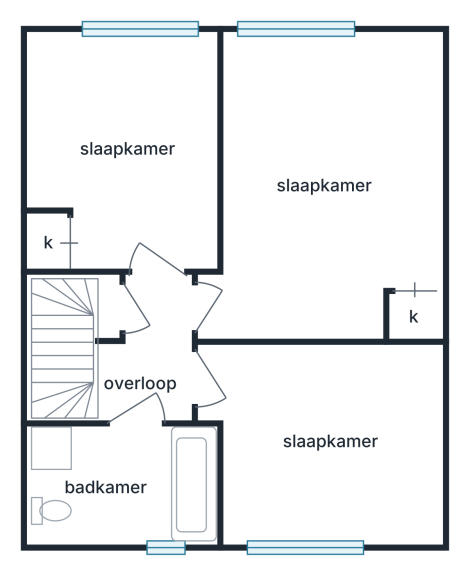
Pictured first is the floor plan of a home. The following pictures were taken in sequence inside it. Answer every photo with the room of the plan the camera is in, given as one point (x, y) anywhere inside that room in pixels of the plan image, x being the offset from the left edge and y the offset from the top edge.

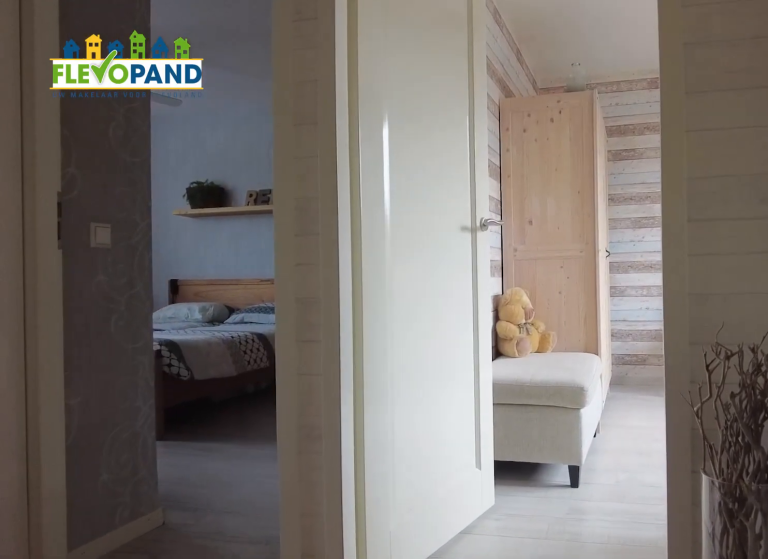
(150, 358)
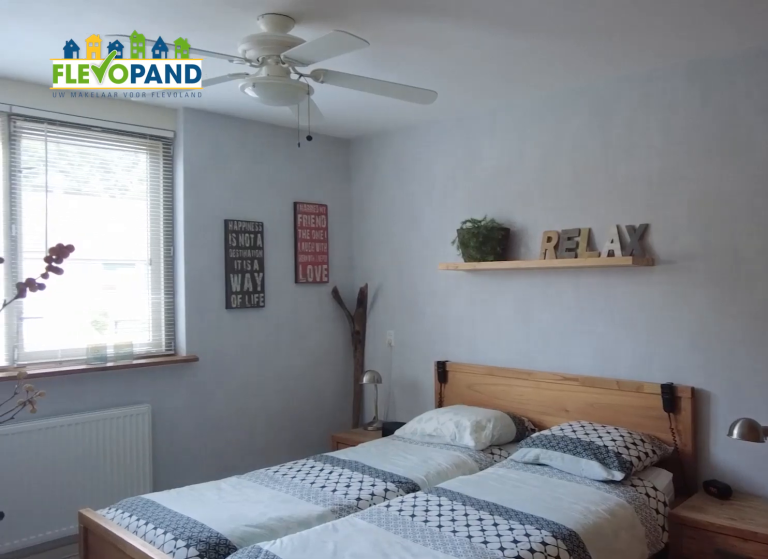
(312, 330)
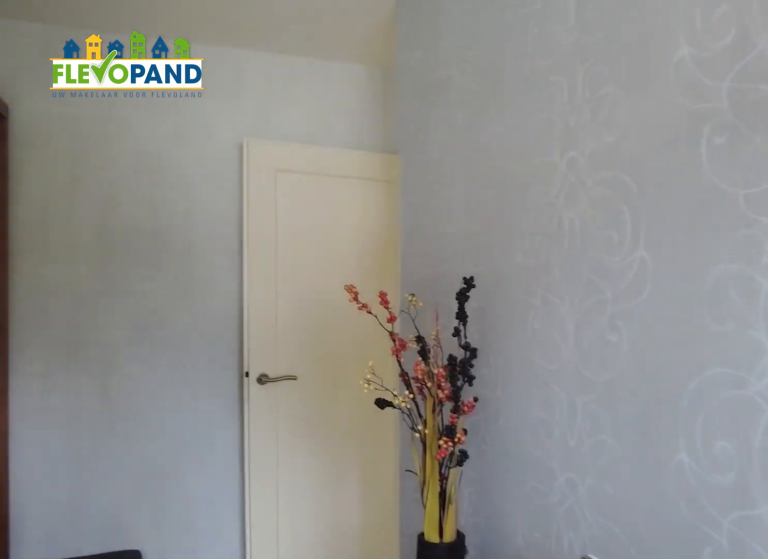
(312, 330)
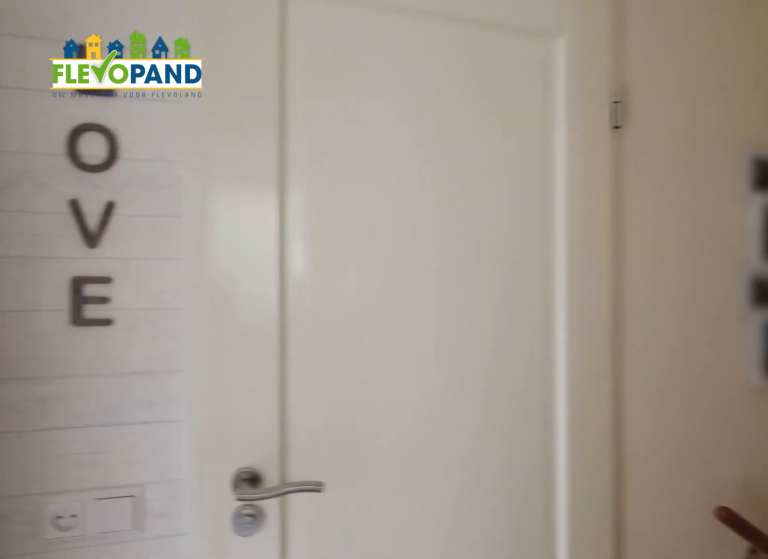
(151, 355)
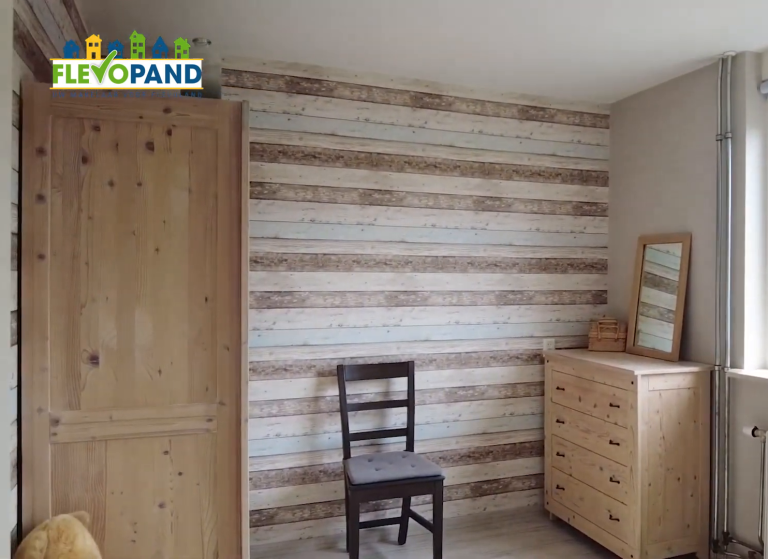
(326, 440)
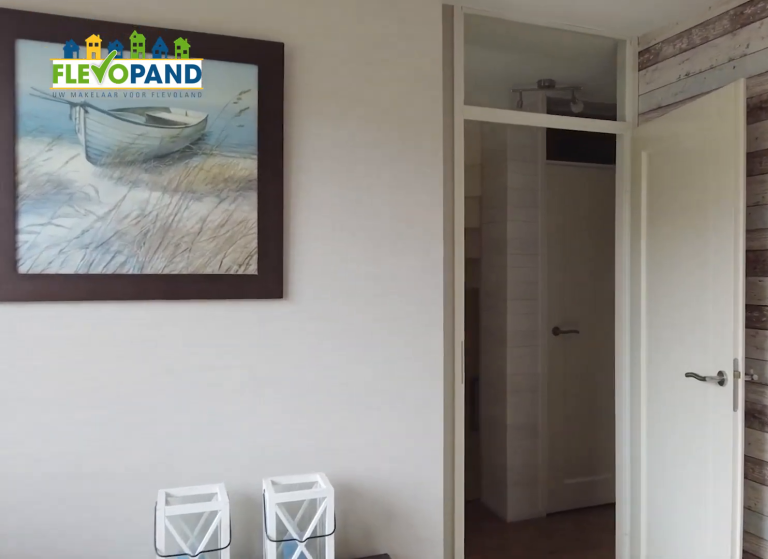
(326, 440)
